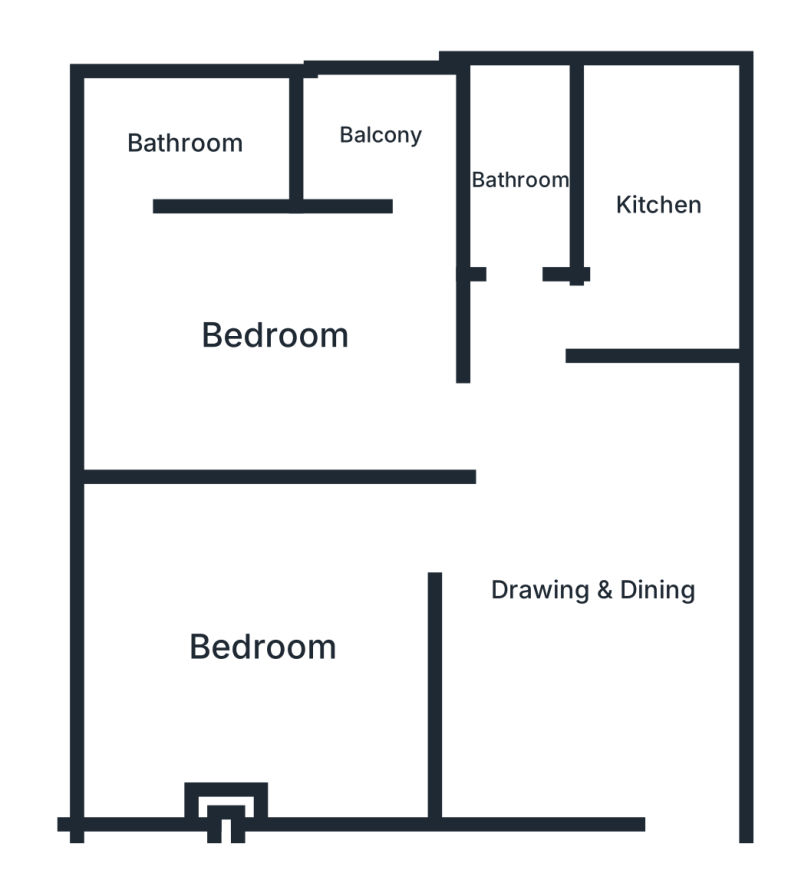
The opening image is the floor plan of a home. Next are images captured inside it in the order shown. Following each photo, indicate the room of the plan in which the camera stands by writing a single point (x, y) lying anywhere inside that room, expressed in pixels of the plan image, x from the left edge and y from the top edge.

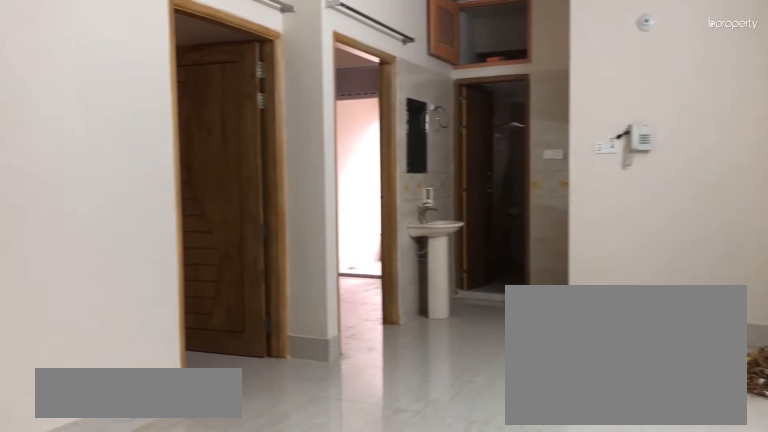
(592, 593)
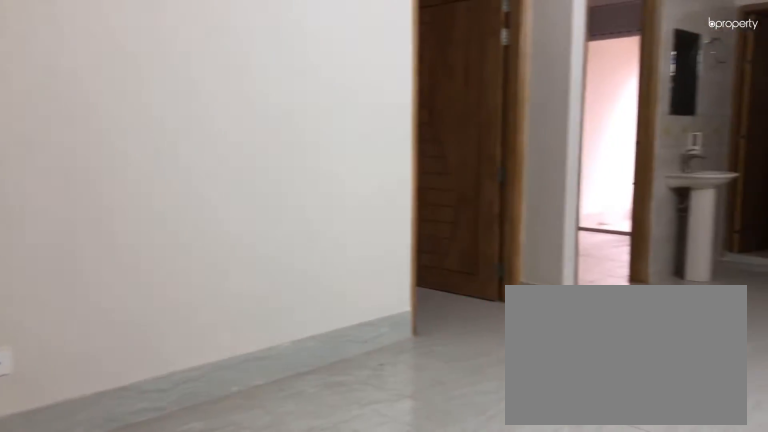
(592, 593)
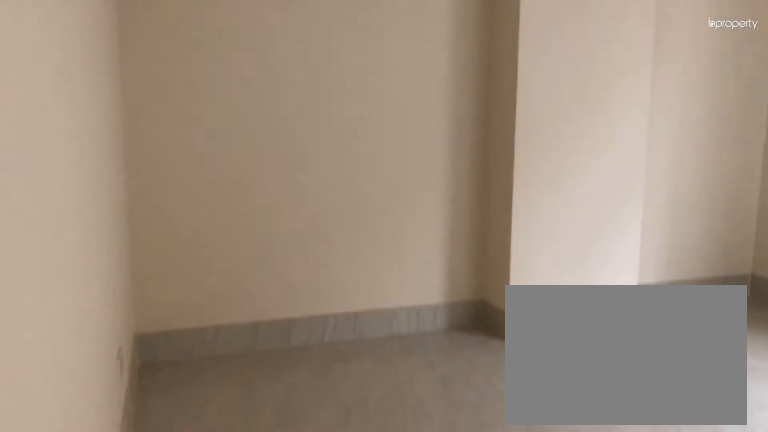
(260, 646)
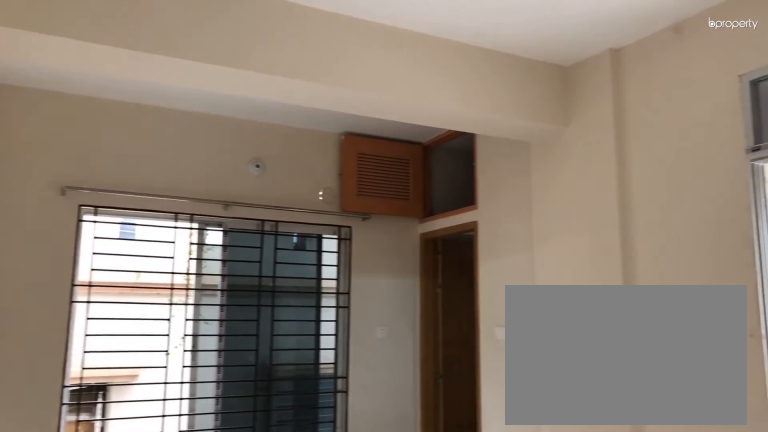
(277, 329)
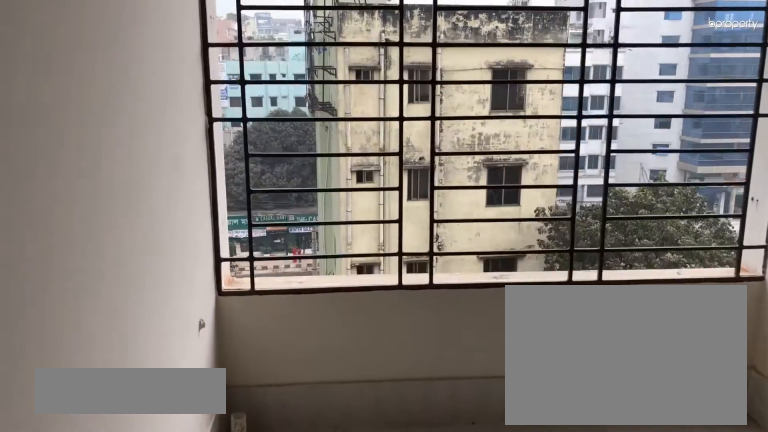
(381, 137)
